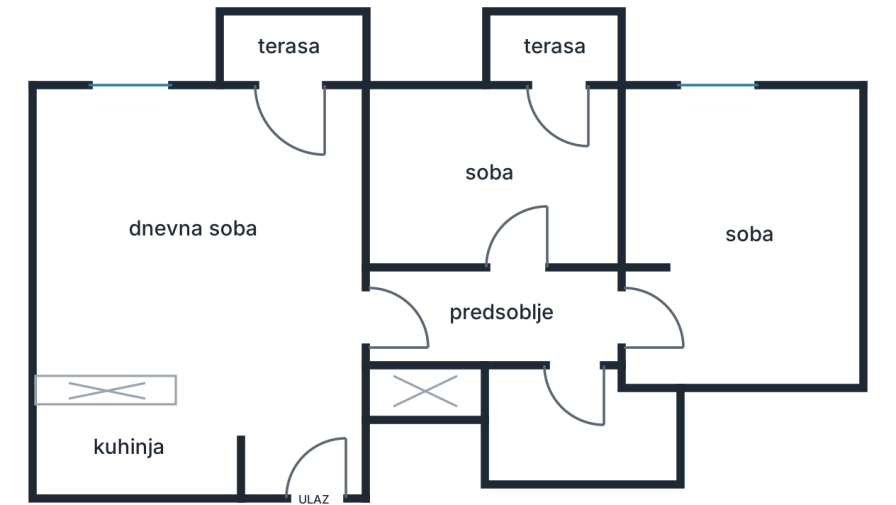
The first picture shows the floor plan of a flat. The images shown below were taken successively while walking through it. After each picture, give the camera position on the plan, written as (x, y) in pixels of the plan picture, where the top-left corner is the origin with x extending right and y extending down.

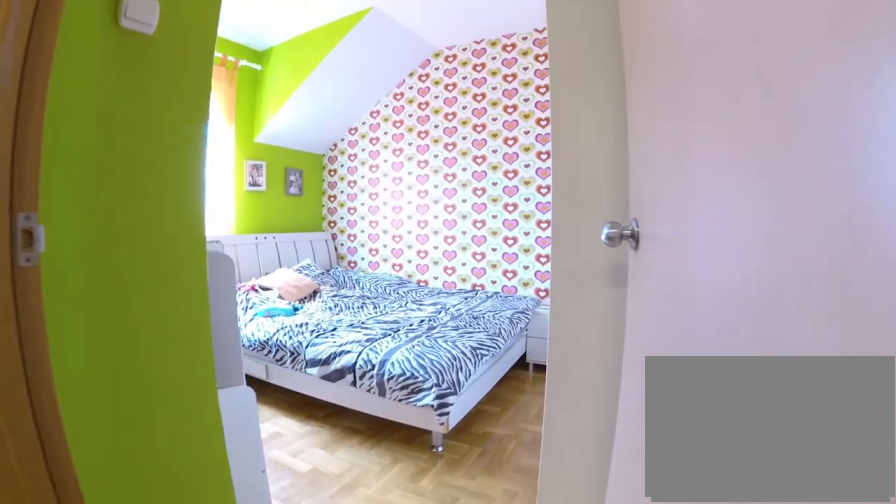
(576, 362)
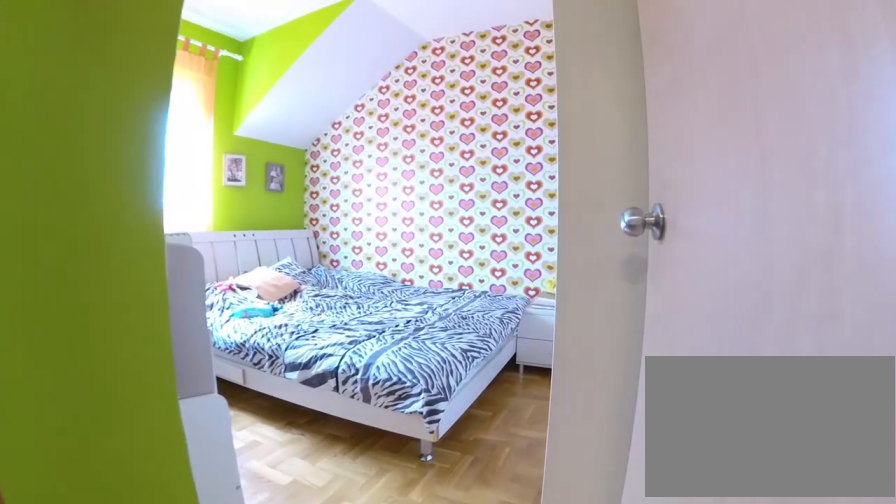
(583, 354)
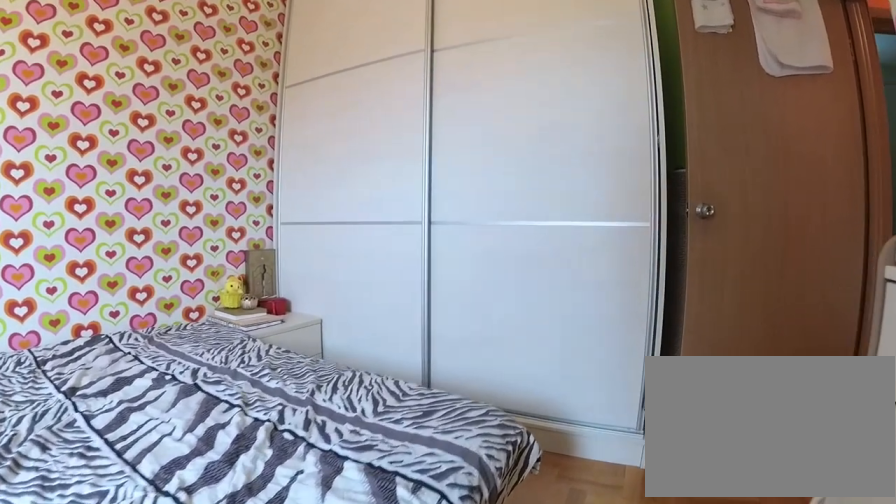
(686, 185)
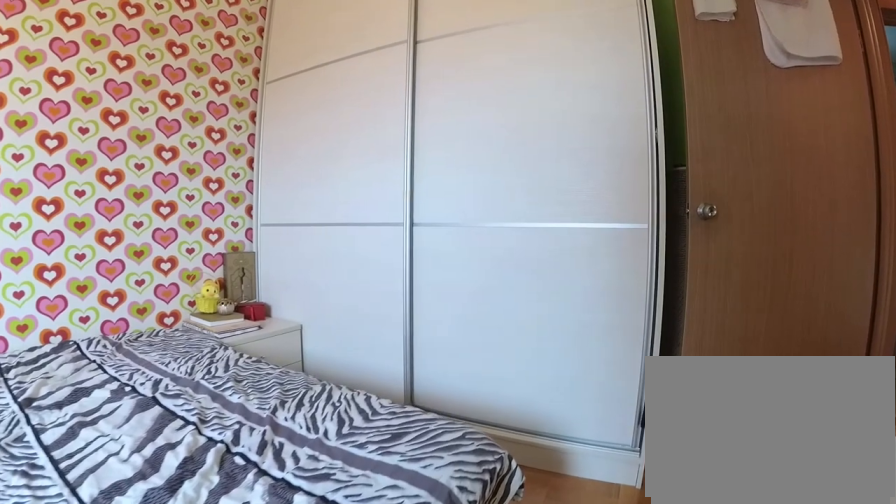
(686, 198)
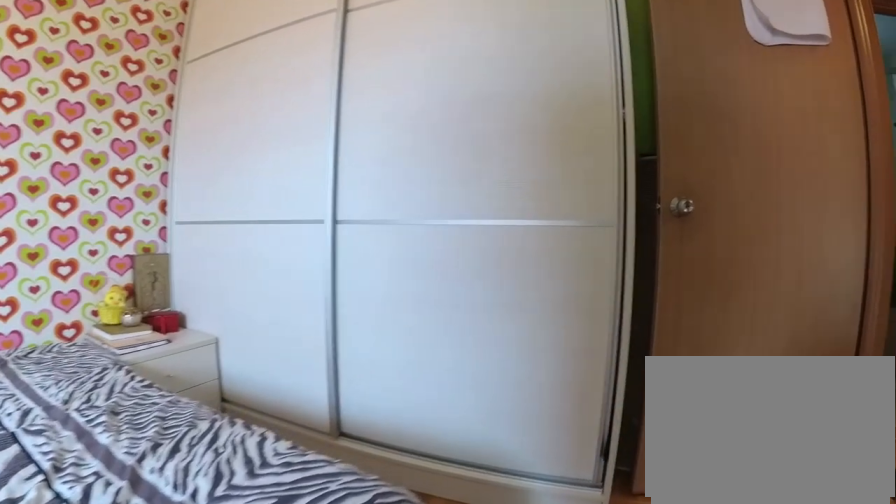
(686, 222)
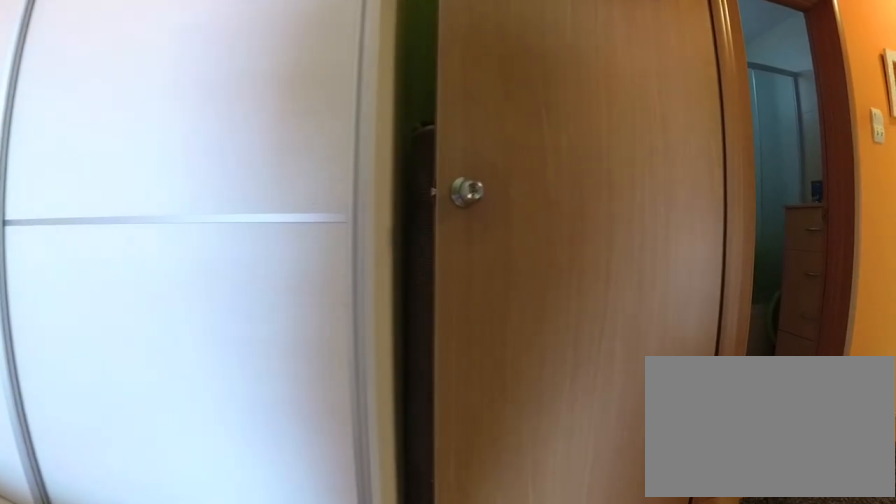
(693, 260)
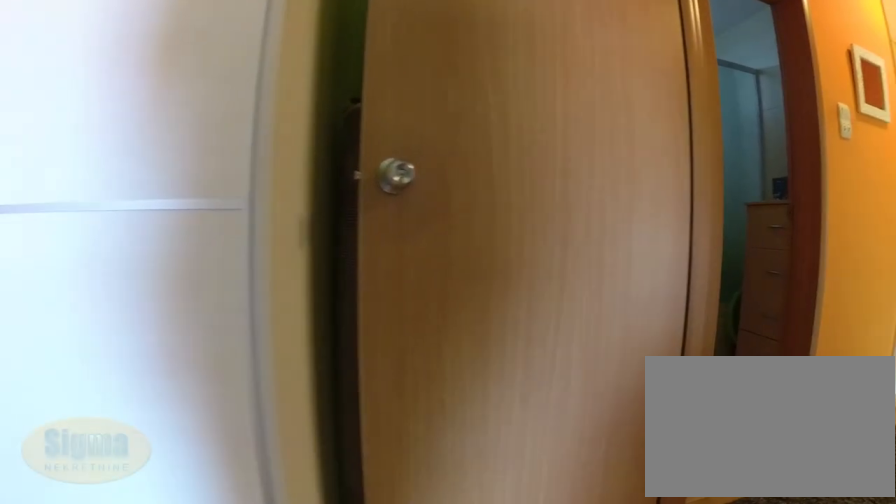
(692, 268)
